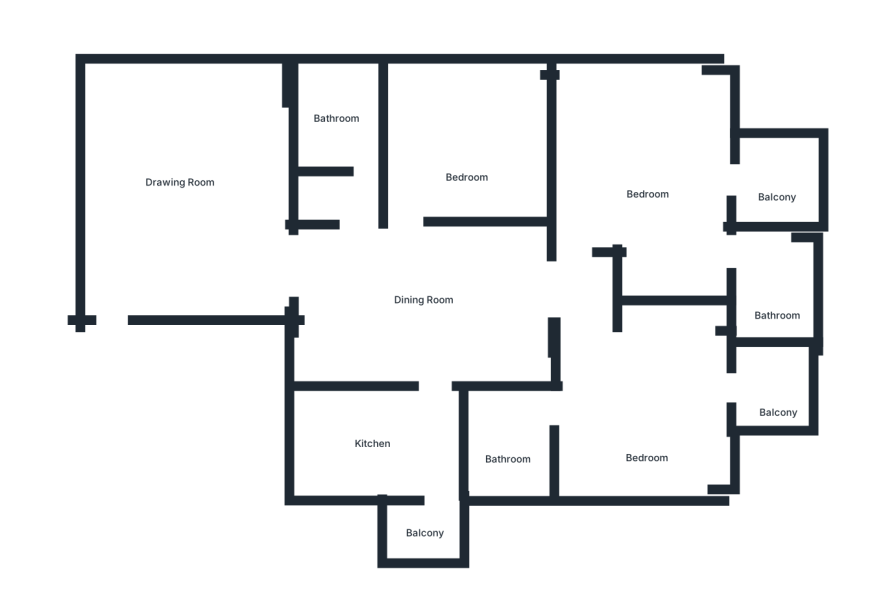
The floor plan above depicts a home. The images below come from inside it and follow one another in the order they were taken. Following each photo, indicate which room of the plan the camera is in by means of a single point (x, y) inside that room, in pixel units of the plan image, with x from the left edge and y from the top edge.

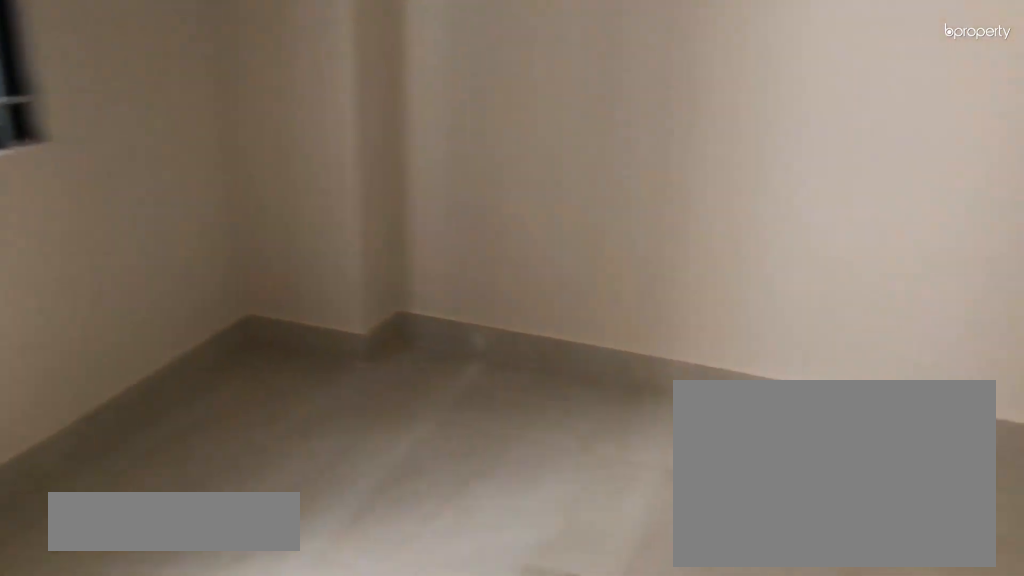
(443, 145)
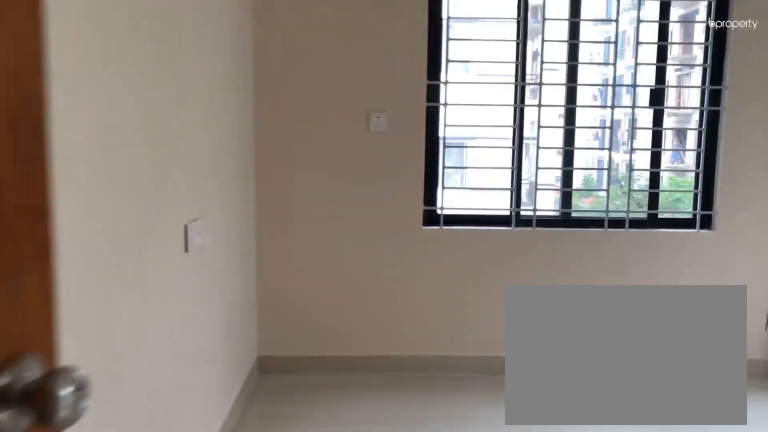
(643, 188)
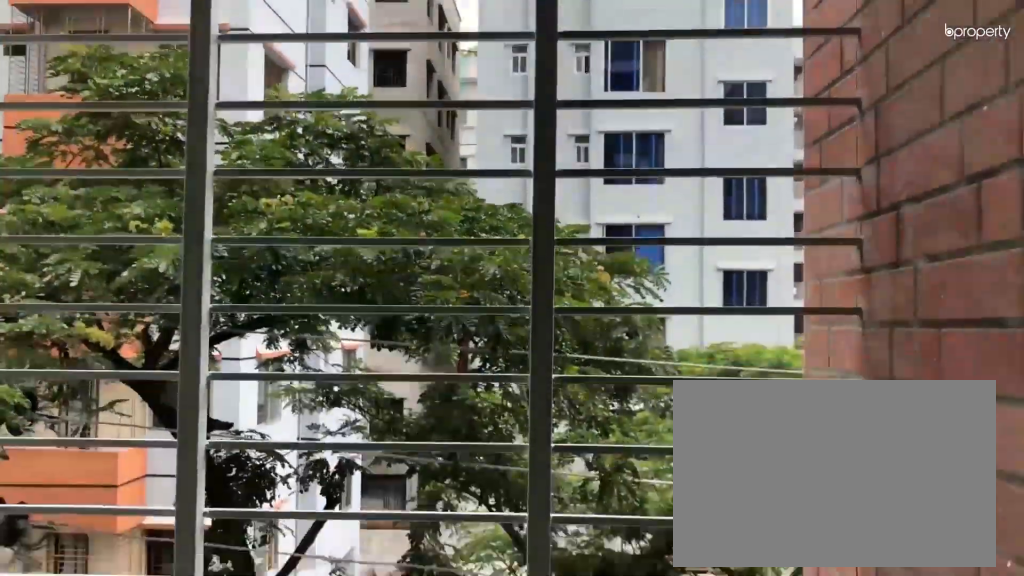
(772, 173)
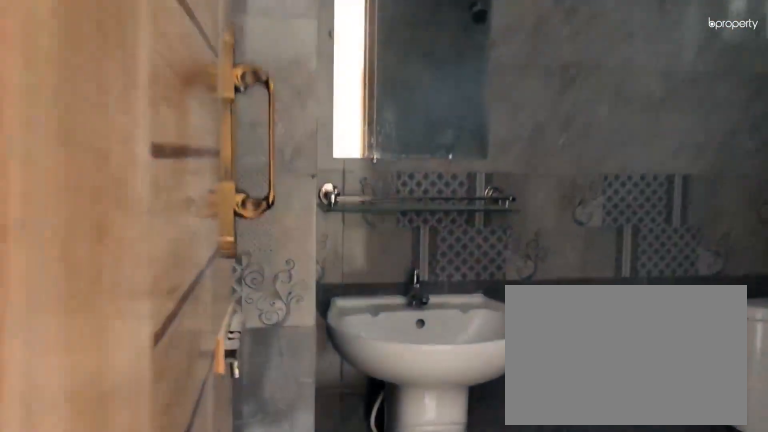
(776, 294)
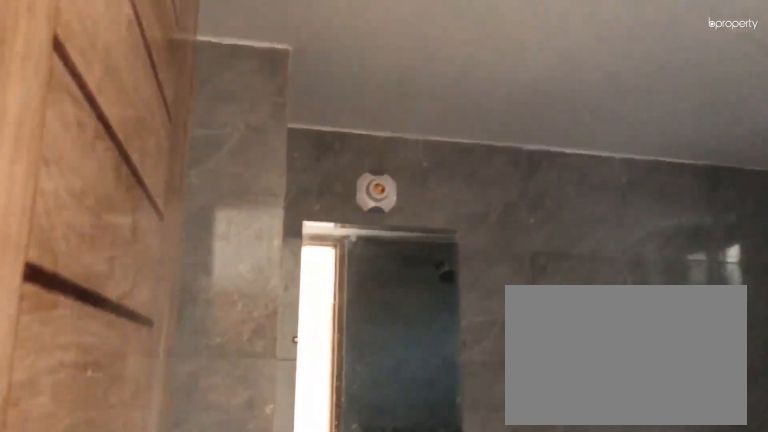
(775, 286)
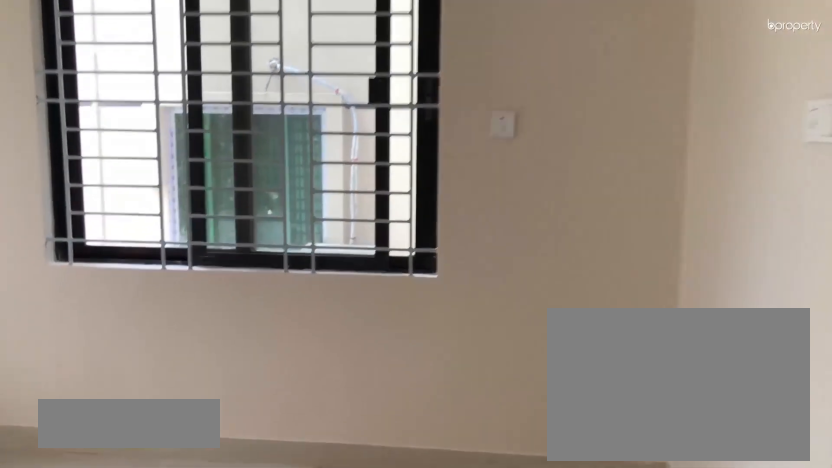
(662, 406)
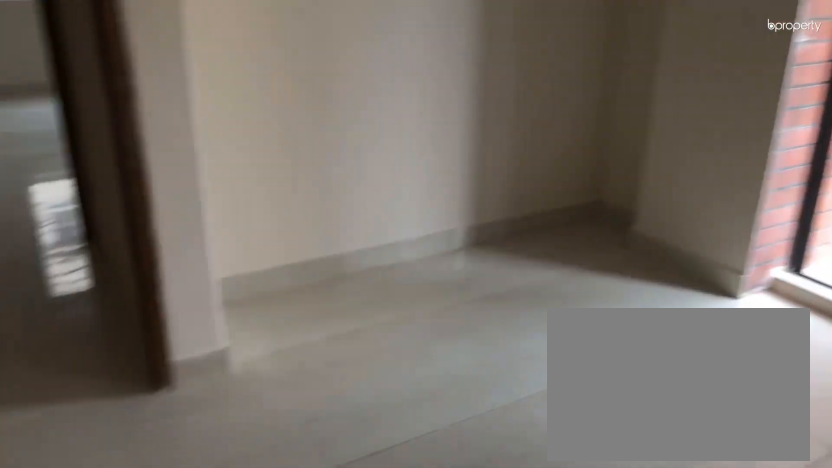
(662, 406)
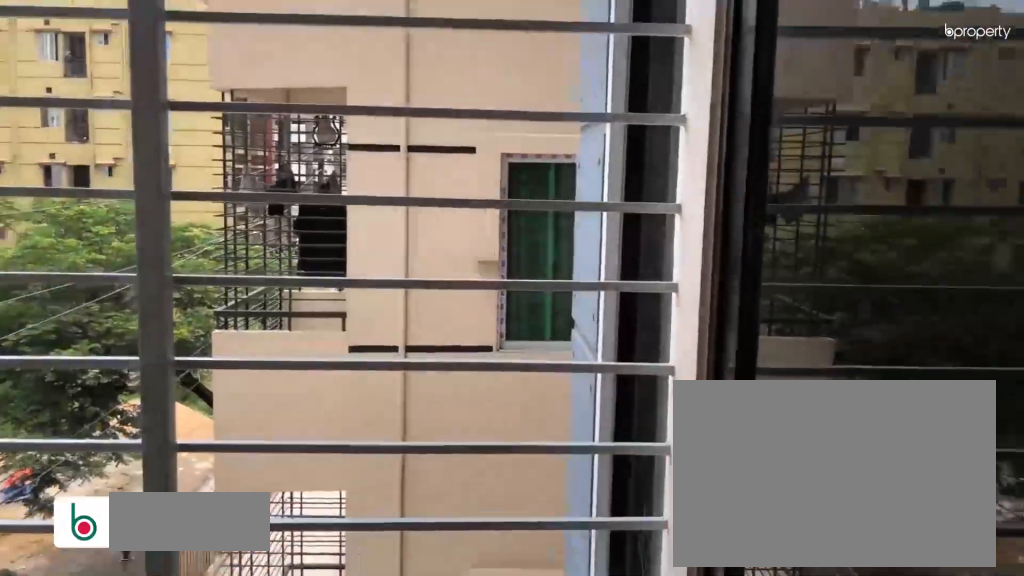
(770, 388)
